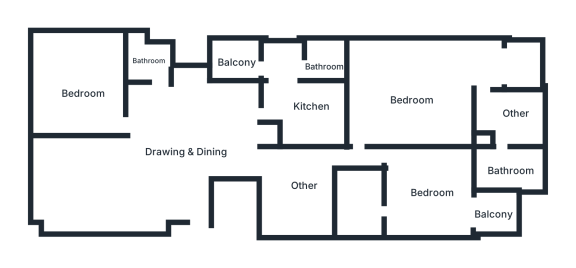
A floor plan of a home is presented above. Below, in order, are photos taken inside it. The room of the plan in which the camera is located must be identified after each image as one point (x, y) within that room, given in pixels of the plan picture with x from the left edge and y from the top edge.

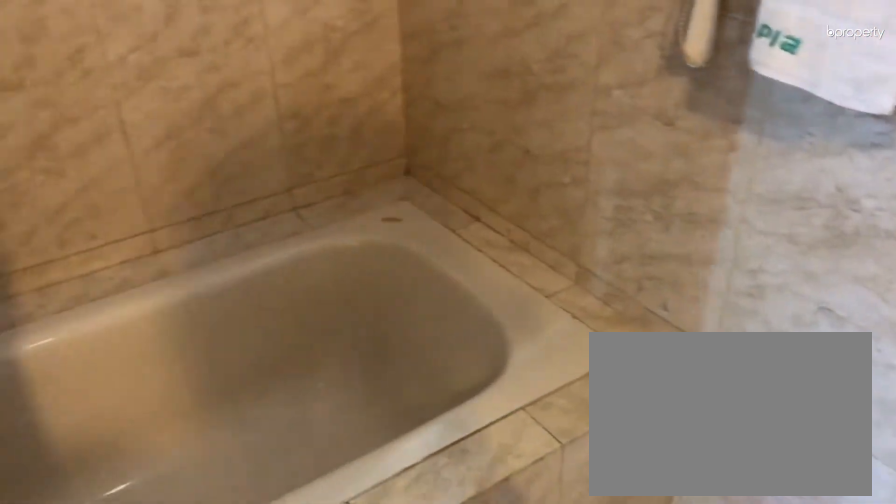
(511, 172)
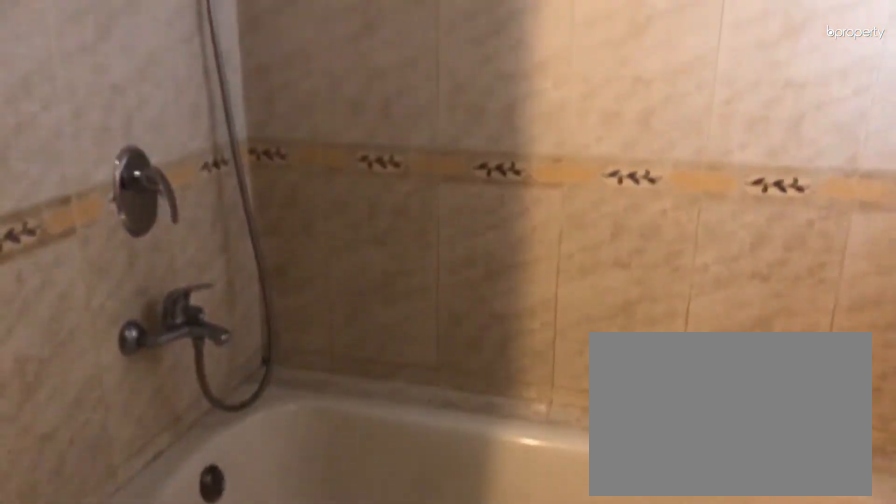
(511, 172)
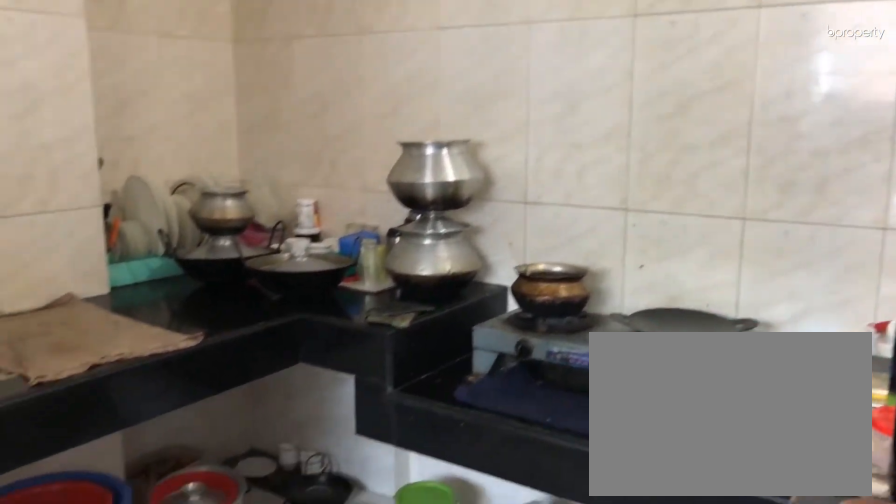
(314, 106)
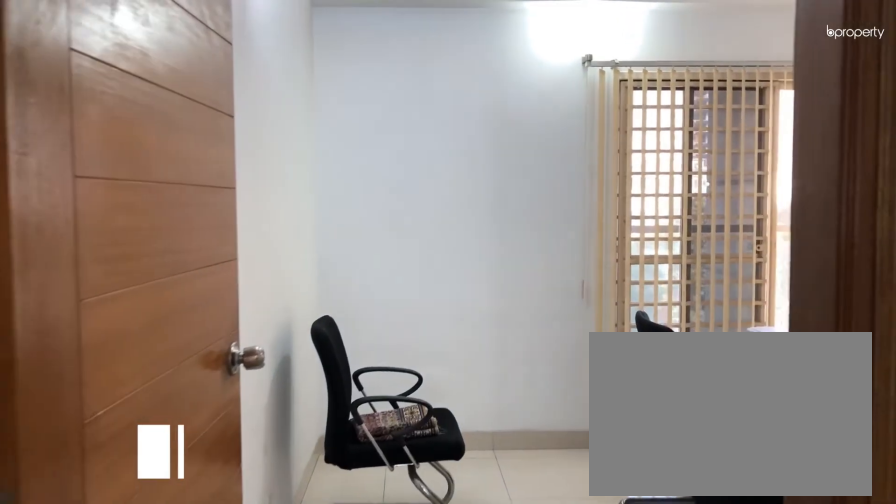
(403, 161)
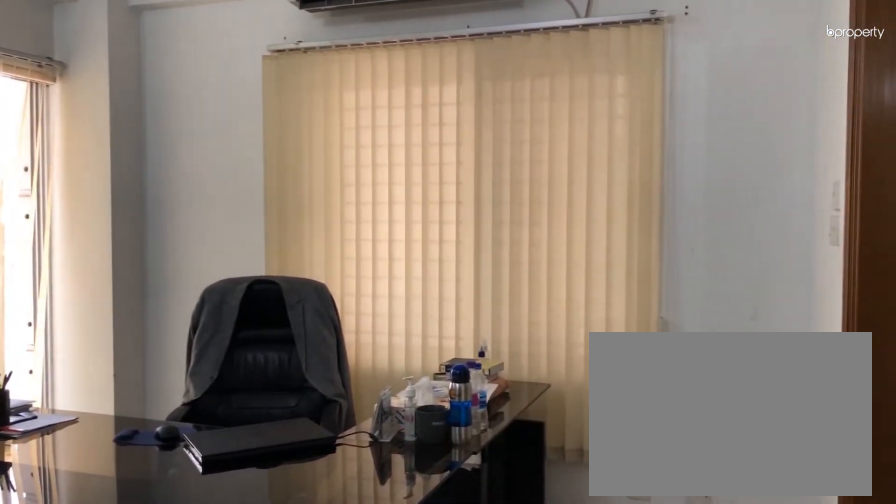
(432, 192)
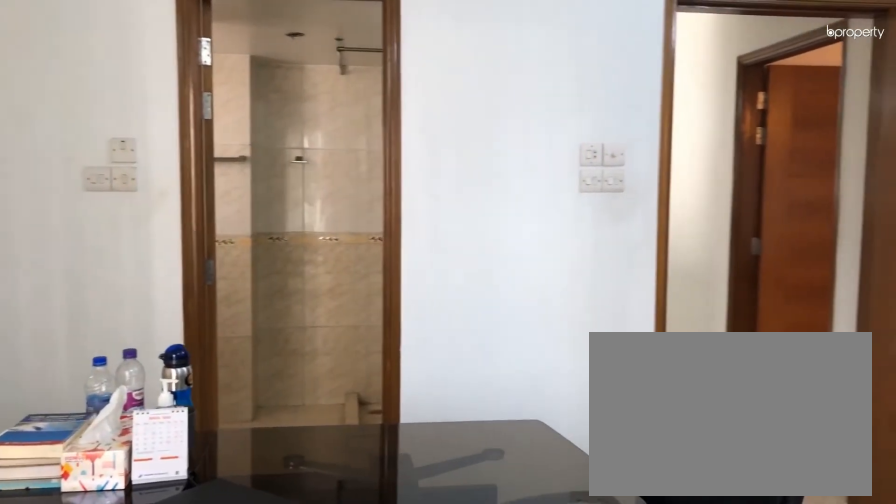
(432, 192)
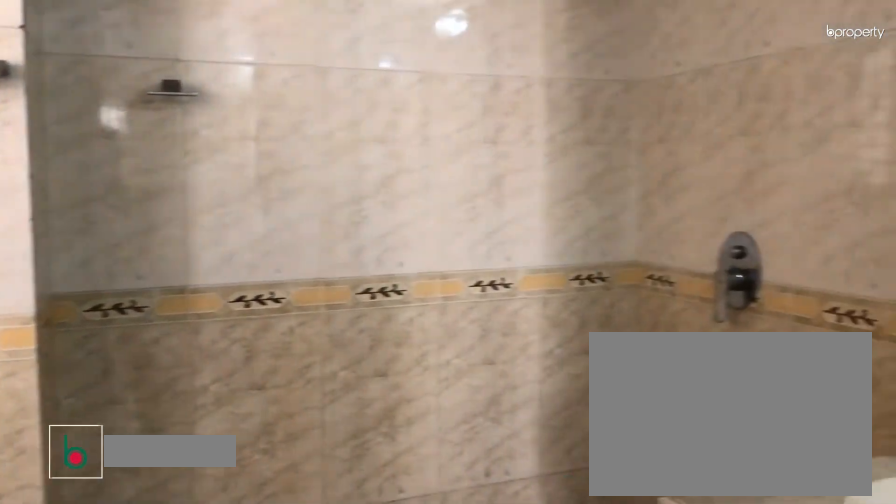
(361, 202)
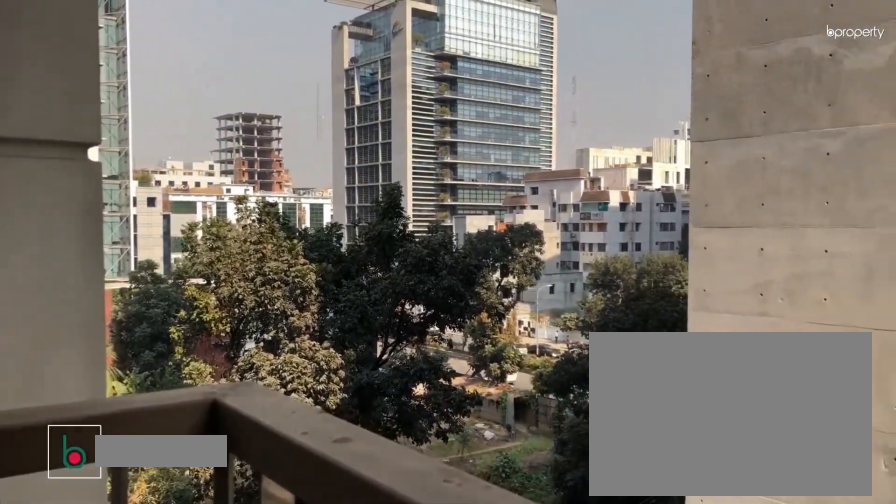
(495, 214)
